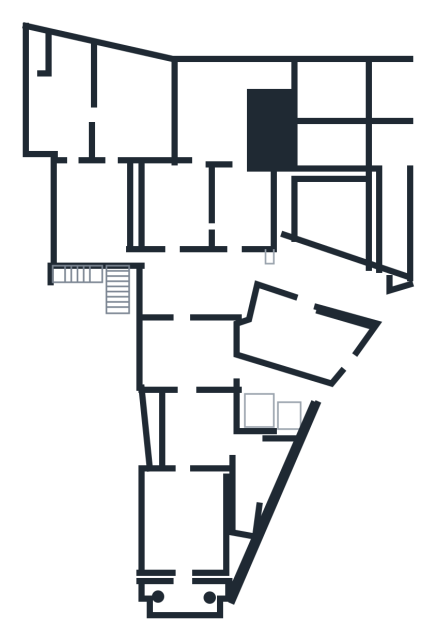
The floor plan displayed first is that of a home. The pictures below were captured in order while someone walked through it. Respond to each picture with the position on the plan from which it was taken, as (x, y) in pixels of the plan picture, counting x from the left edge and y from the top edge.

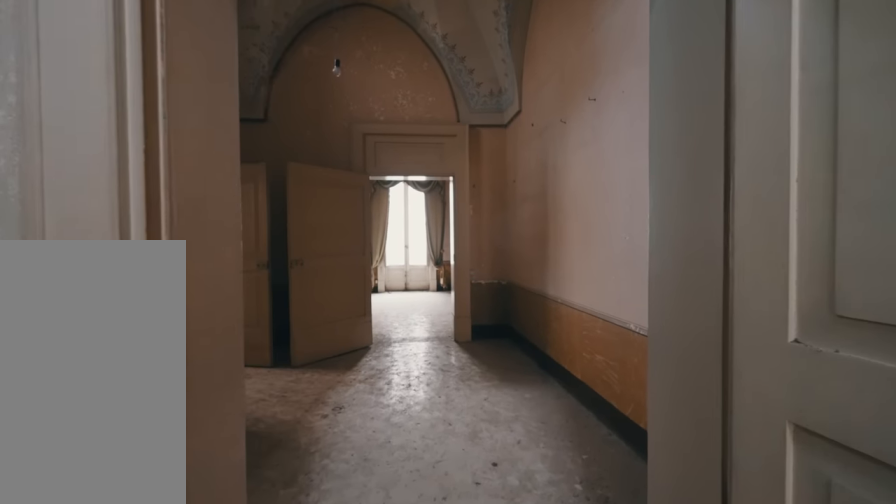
(183, 355)
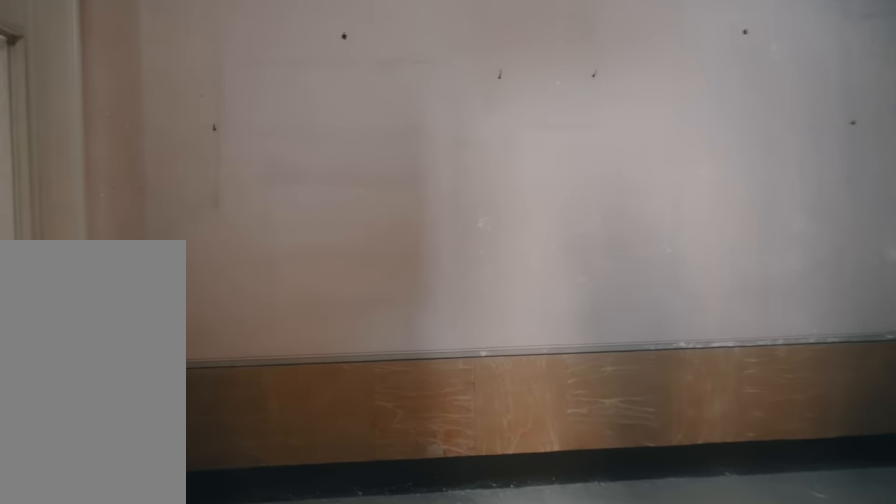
(184, 453)
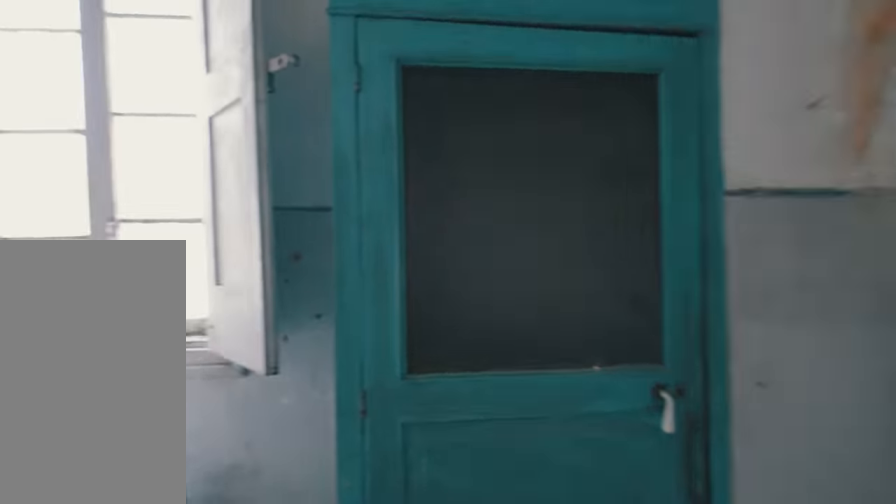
(119, 114)
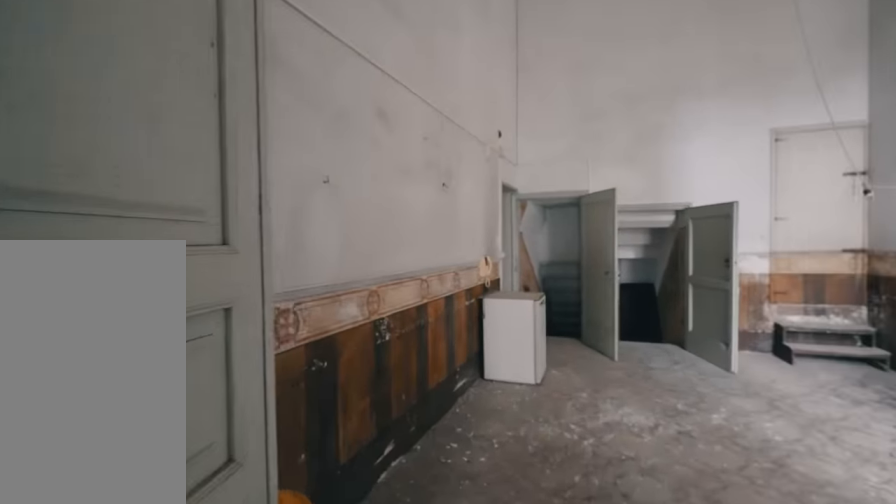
(106, 160)
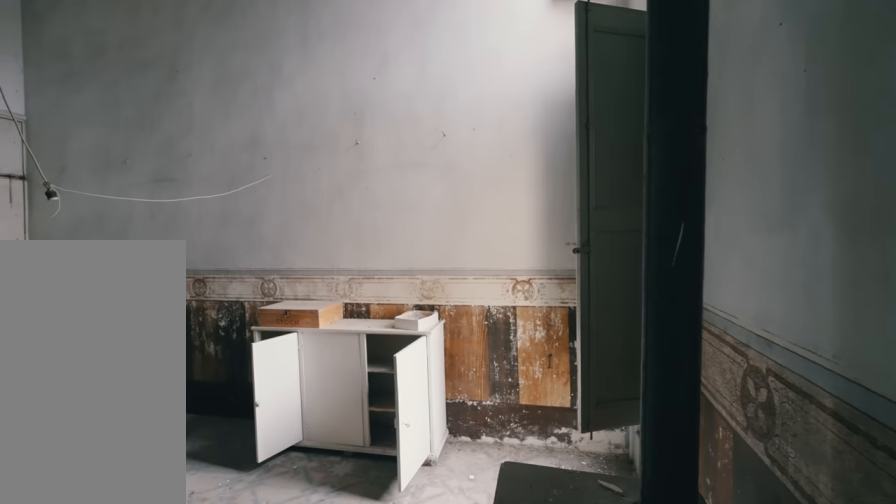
(90, 213)
